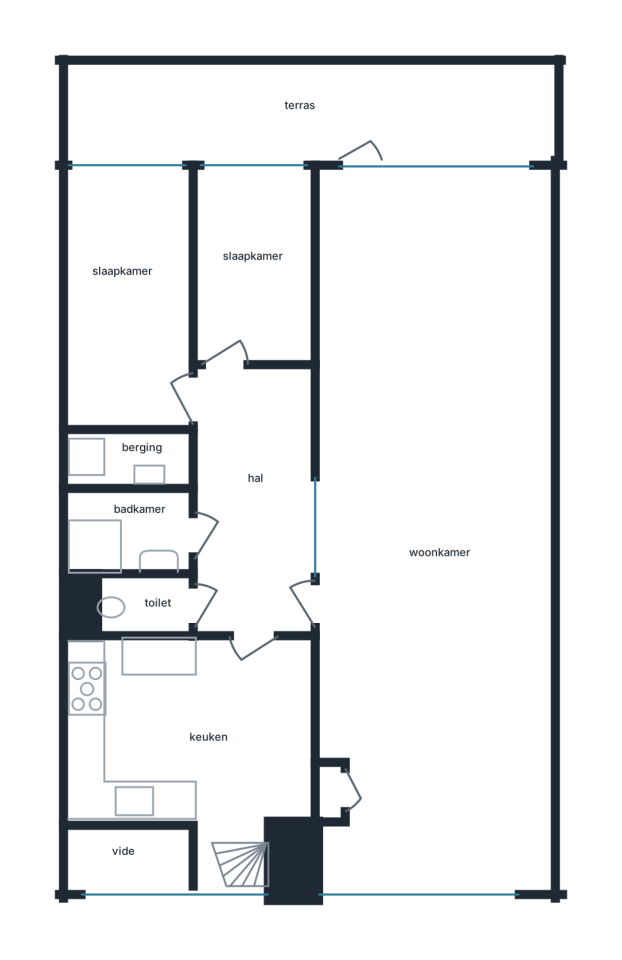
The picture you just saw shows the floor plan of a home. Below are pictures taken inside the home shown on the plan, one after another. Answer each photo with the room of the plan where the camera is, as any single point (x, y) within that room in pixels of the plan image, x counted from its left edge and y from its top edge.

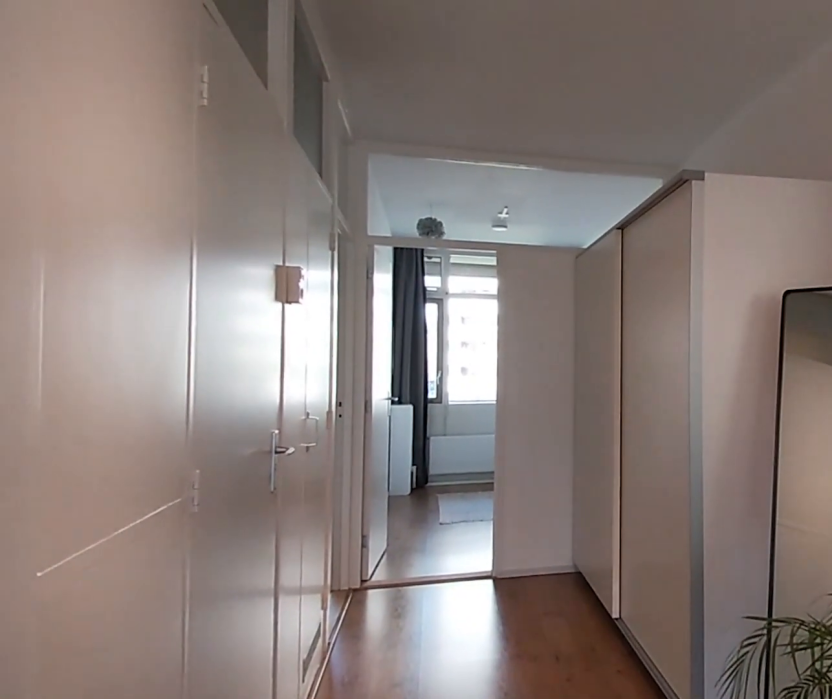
(254, 501)
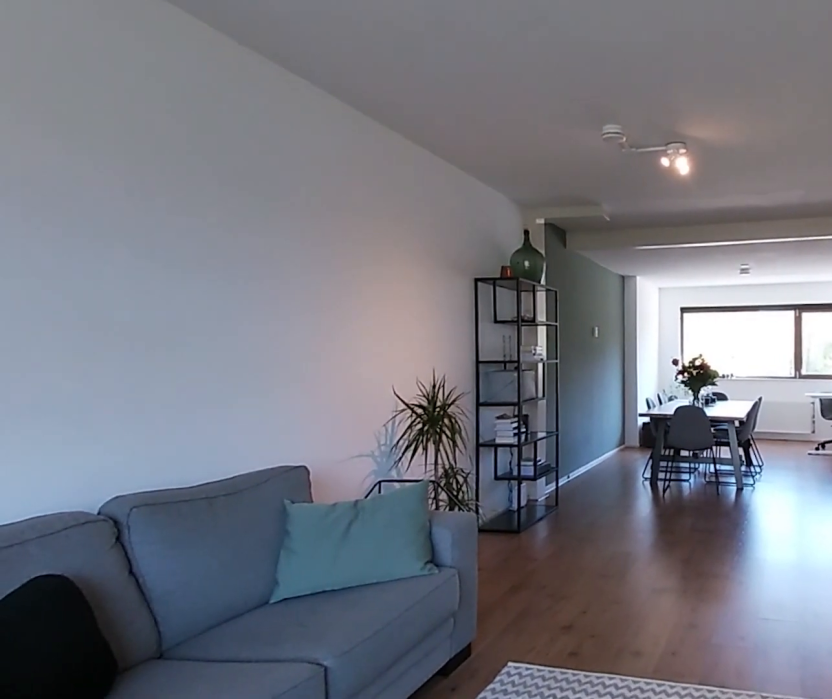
(448, 349)
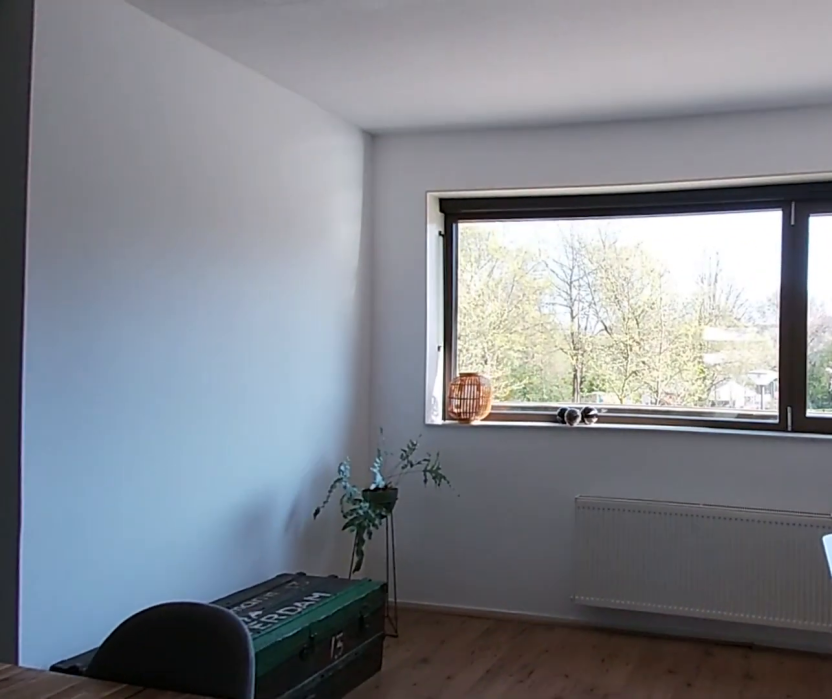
(448, 349)
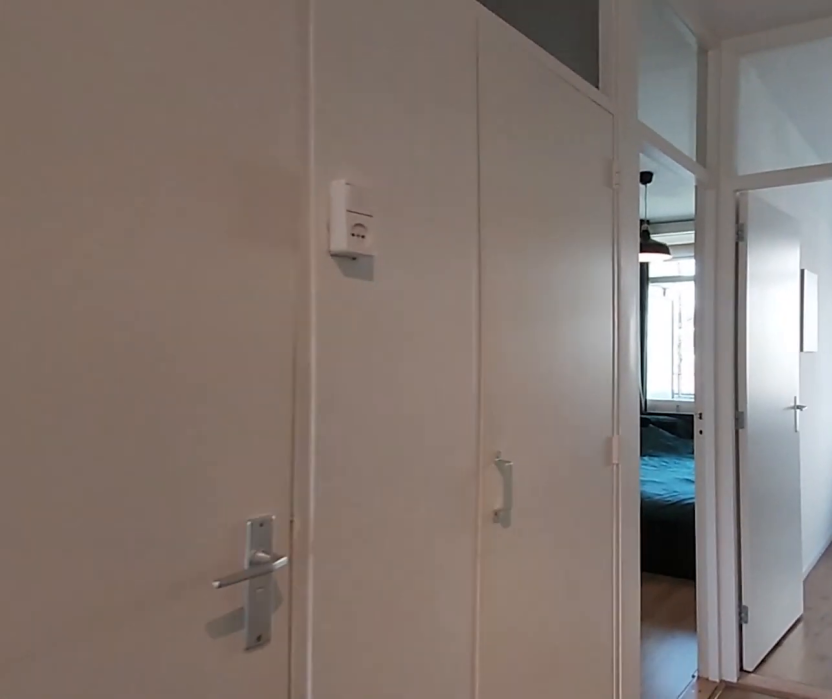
(254, 503)
